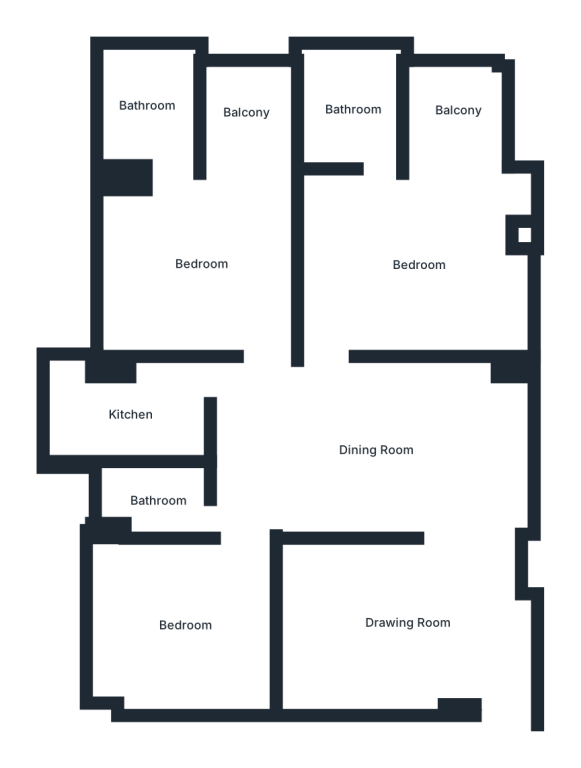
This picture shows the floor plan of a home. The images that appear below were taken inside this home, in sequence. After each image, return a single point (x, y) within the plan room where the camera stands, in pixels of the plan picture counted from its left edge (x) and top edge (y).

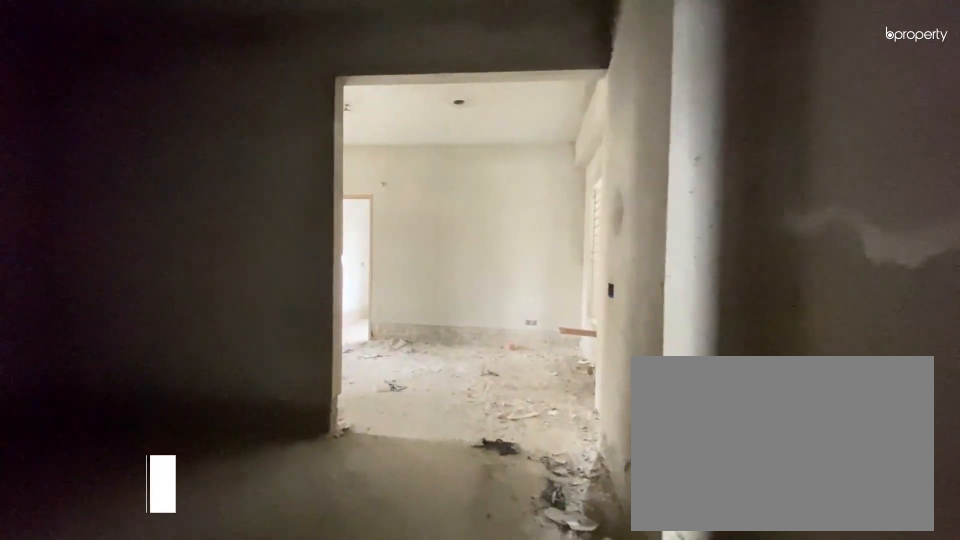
(419, 624)
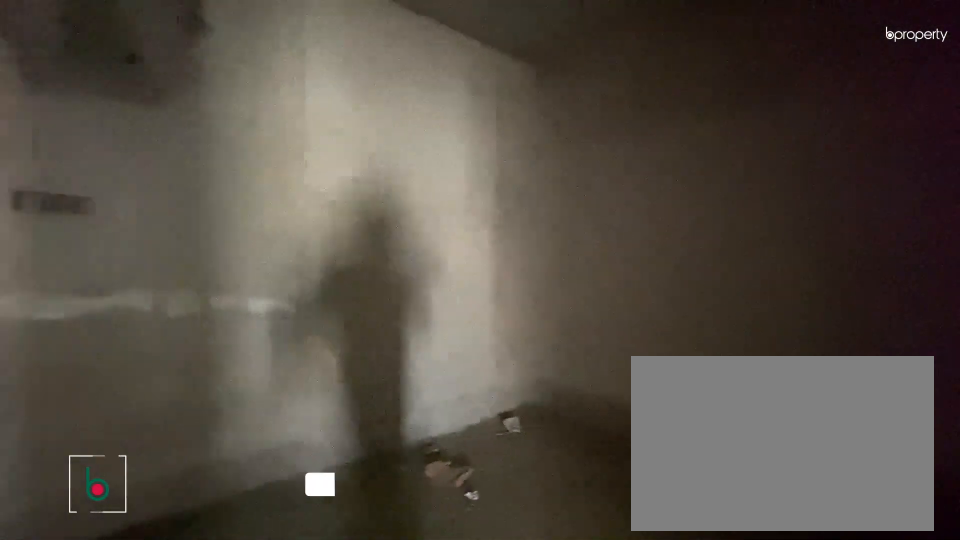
(419, 624)
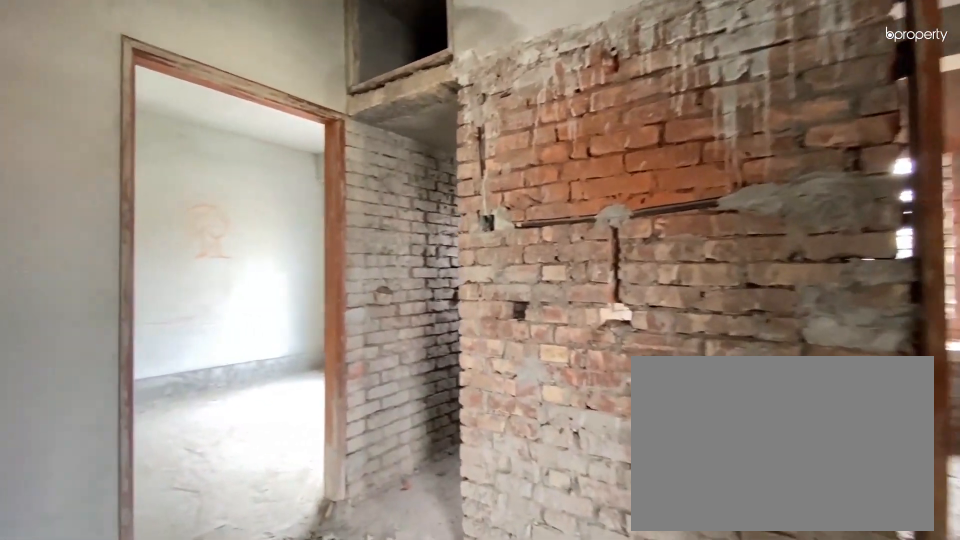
(378, 449)
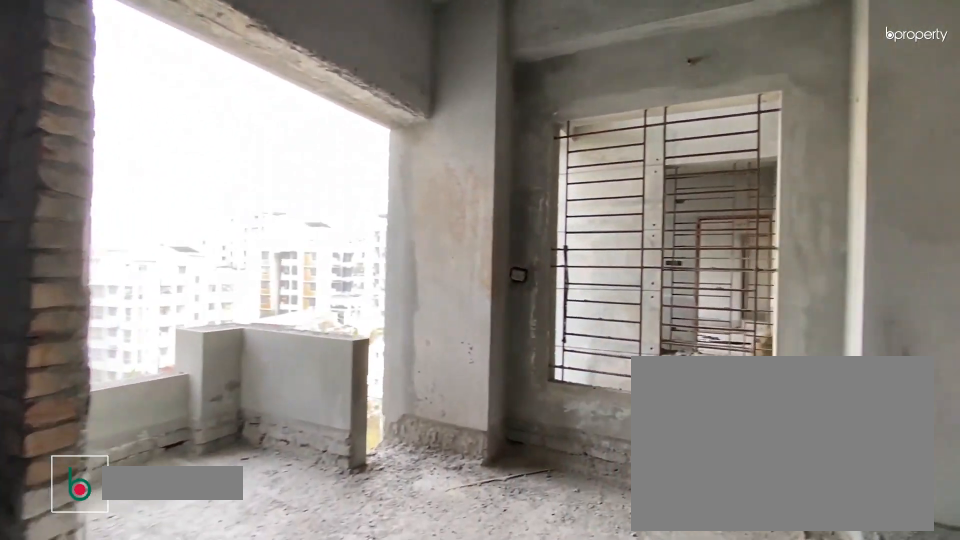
(420, 265)
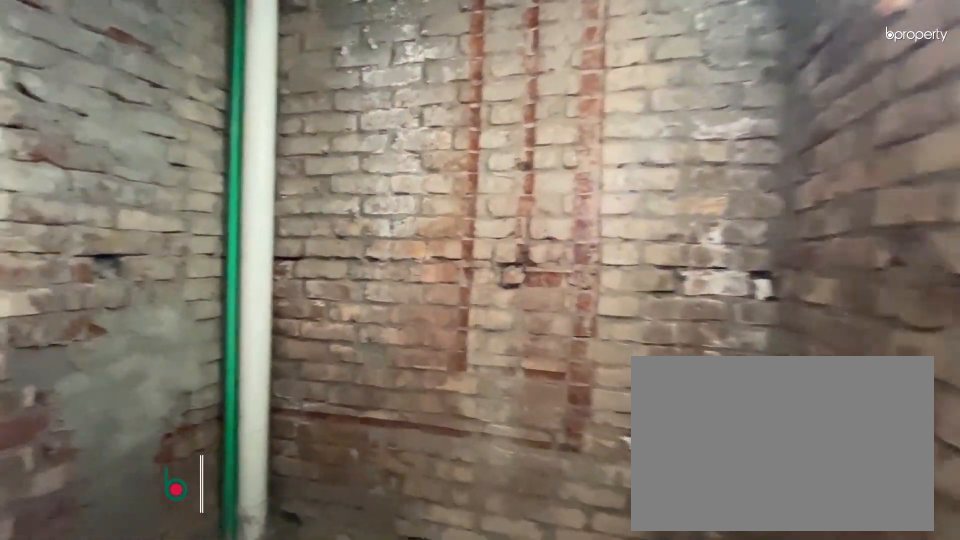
(350, 108)
